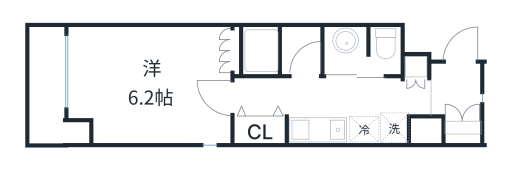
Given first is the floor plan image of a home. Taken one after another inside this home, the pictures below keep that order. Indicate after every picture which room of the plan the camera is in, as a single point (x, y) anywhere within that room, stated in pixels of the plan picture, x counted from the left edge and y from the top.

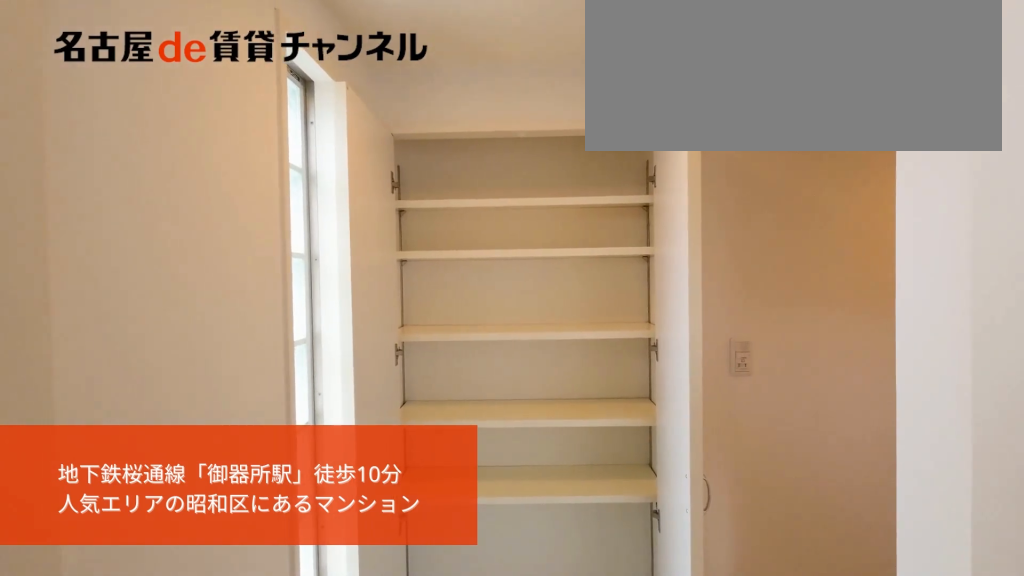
(455, 98)
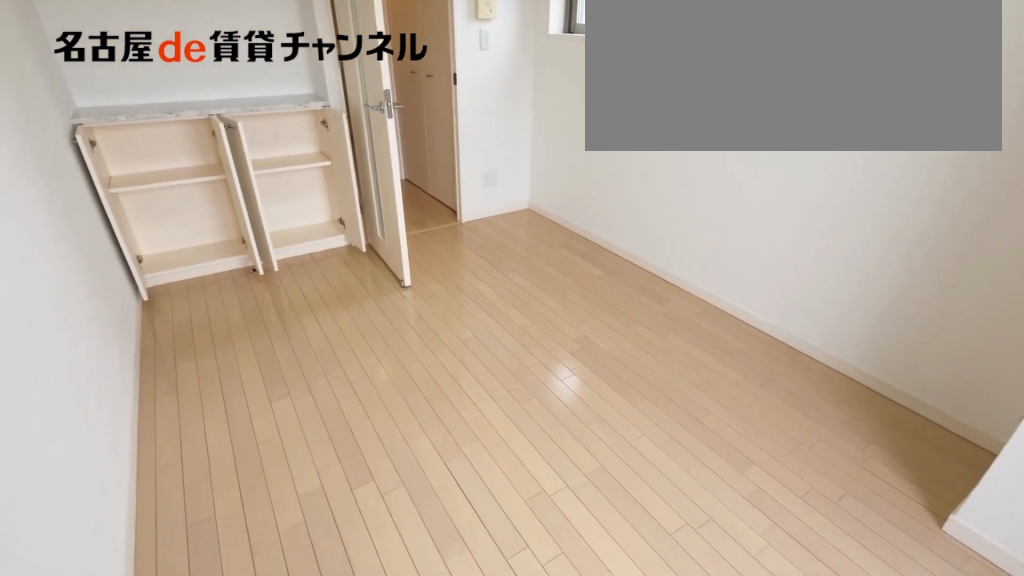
(149, 84)
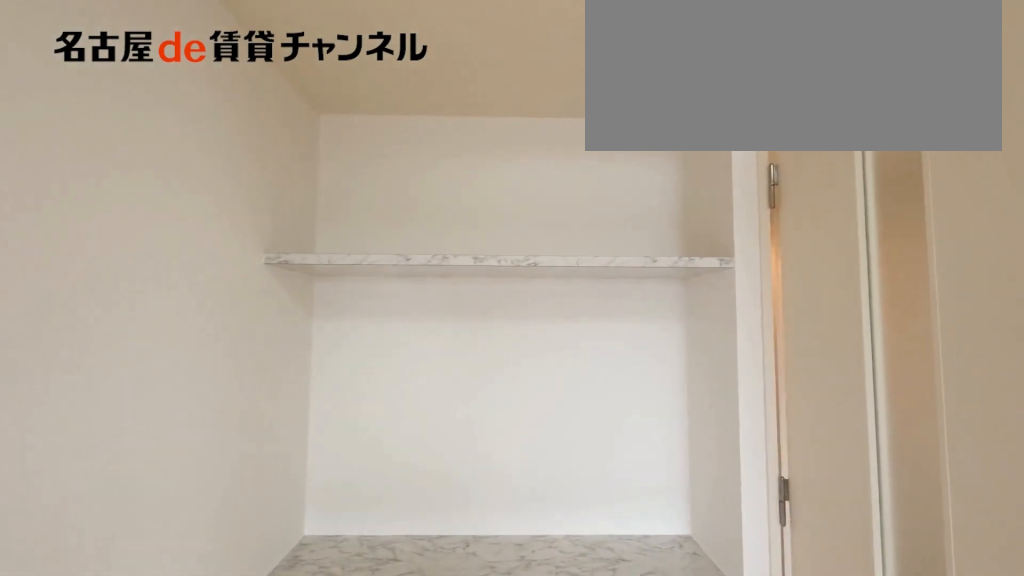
(149, 84)
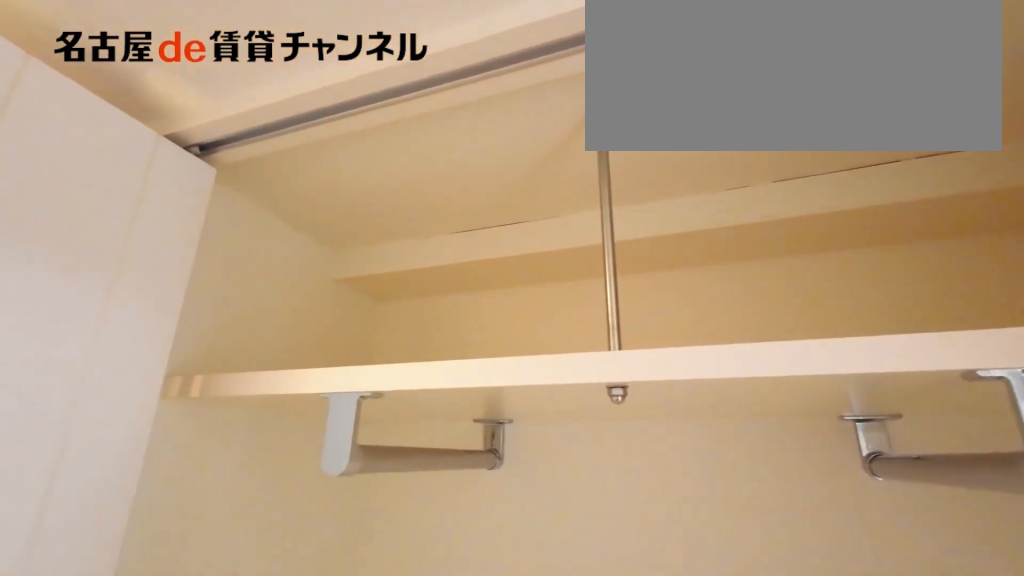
(261, 129)
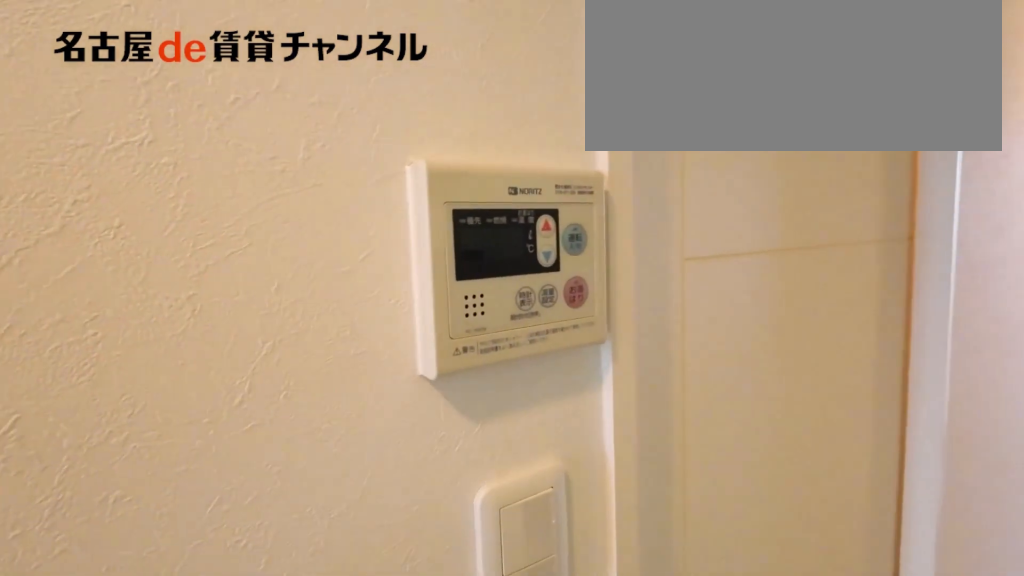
(331, 130)
